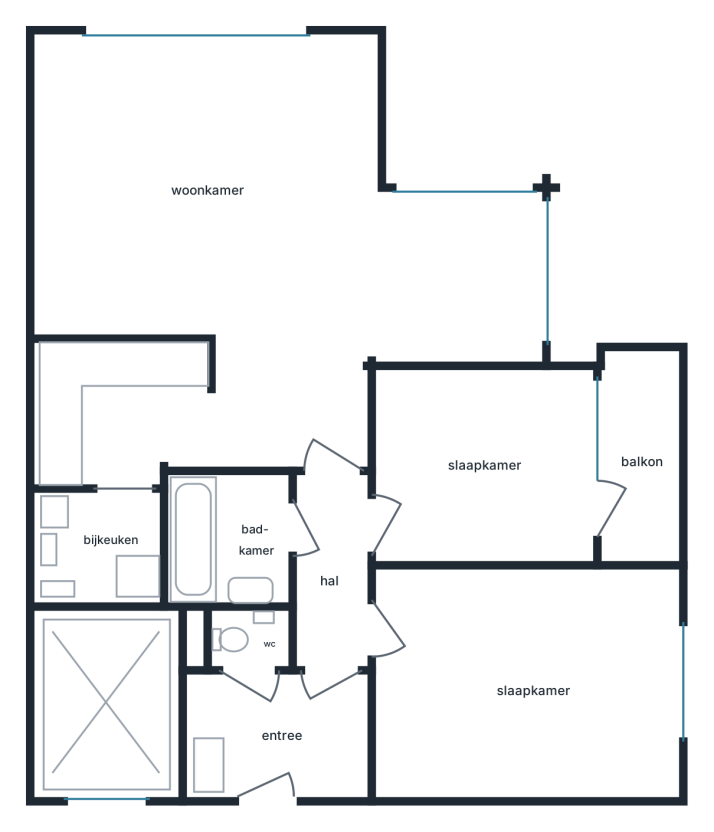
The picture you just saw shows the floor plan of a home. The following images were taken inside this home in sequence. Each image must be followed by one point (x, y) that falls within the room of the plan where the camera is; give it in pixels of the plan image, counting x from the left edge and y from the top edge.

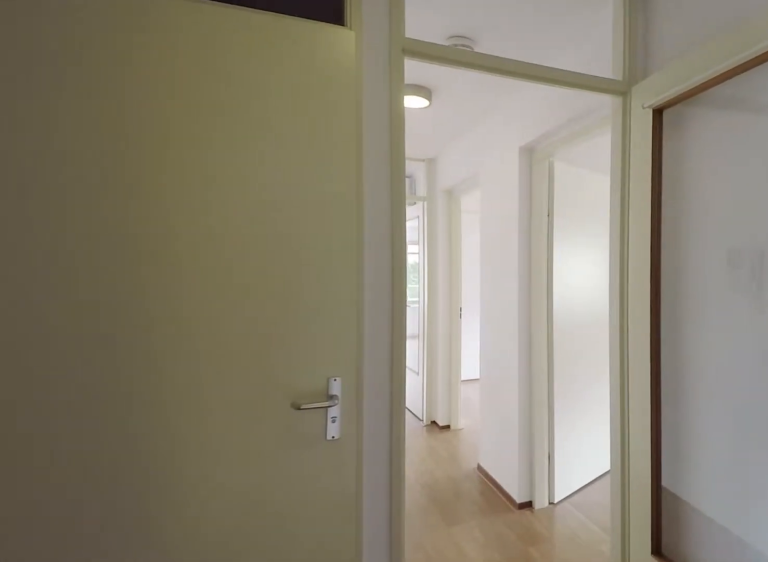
(306, 664)
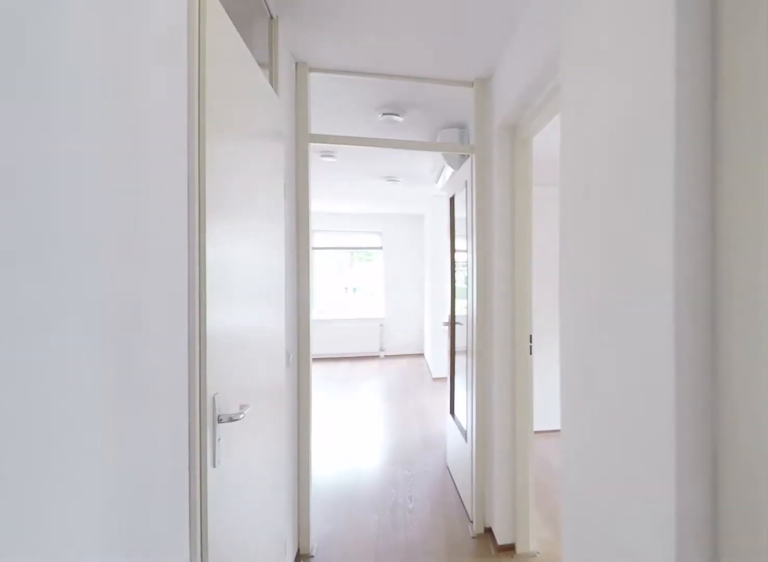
(306, 664)
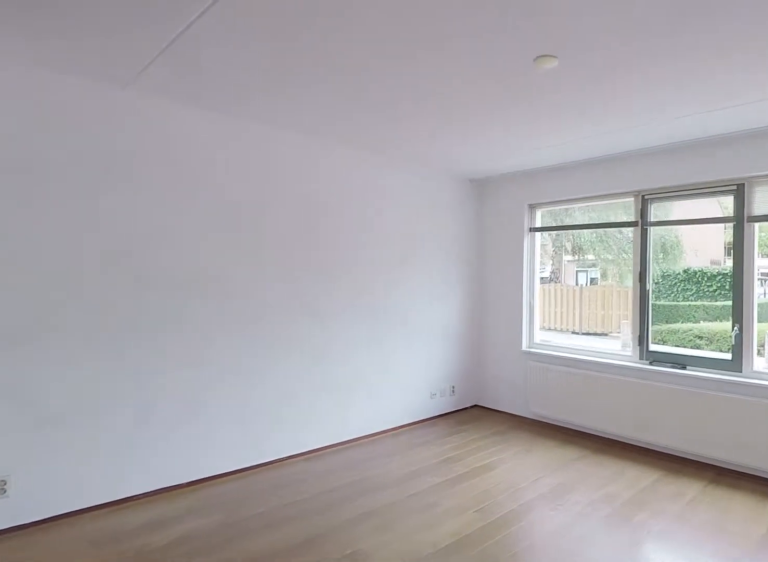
(197, 88)
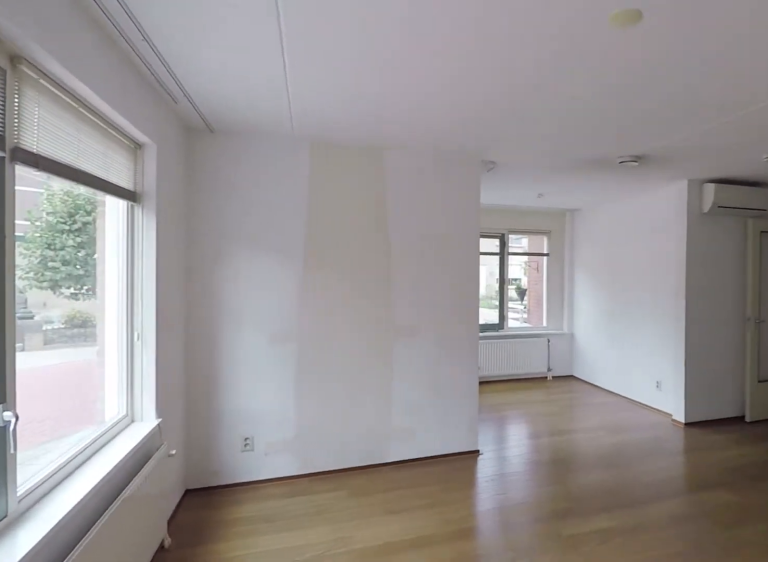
(264, 216)
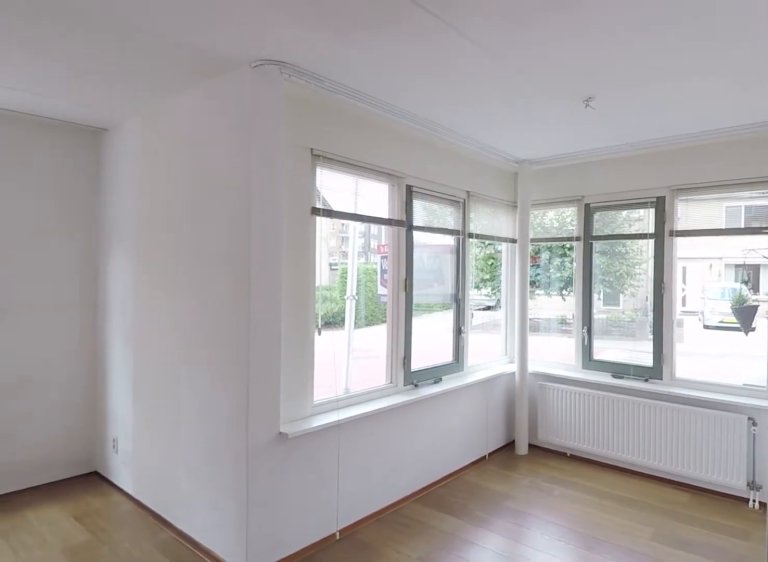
(264, 216)
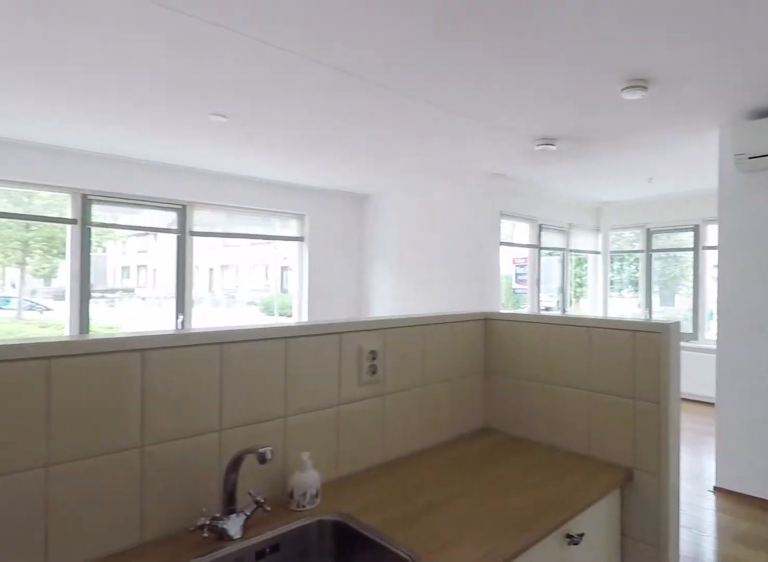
(97, 392)
